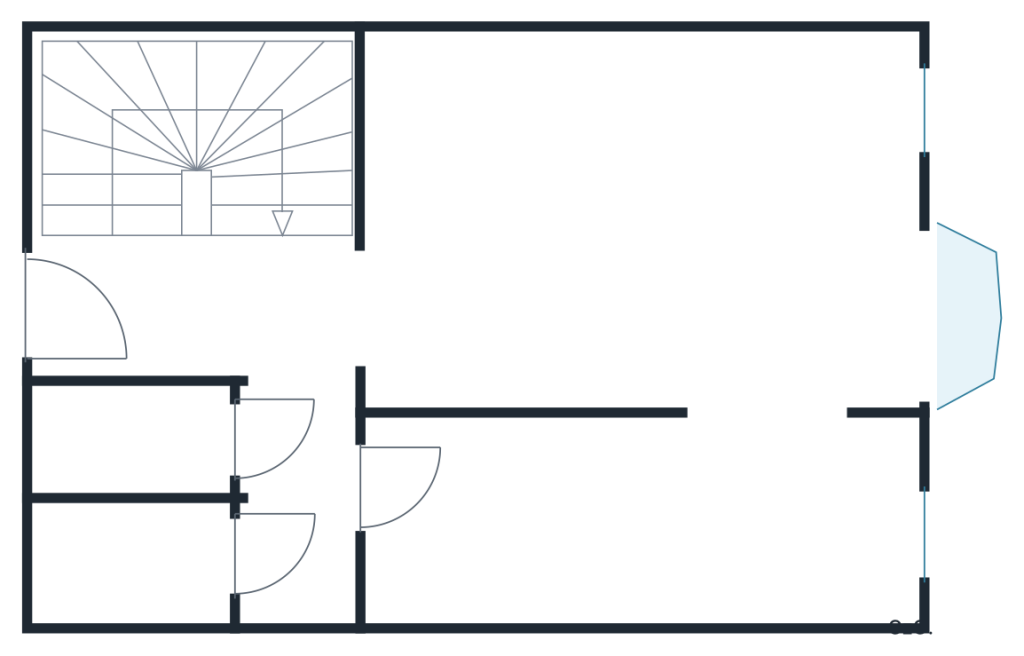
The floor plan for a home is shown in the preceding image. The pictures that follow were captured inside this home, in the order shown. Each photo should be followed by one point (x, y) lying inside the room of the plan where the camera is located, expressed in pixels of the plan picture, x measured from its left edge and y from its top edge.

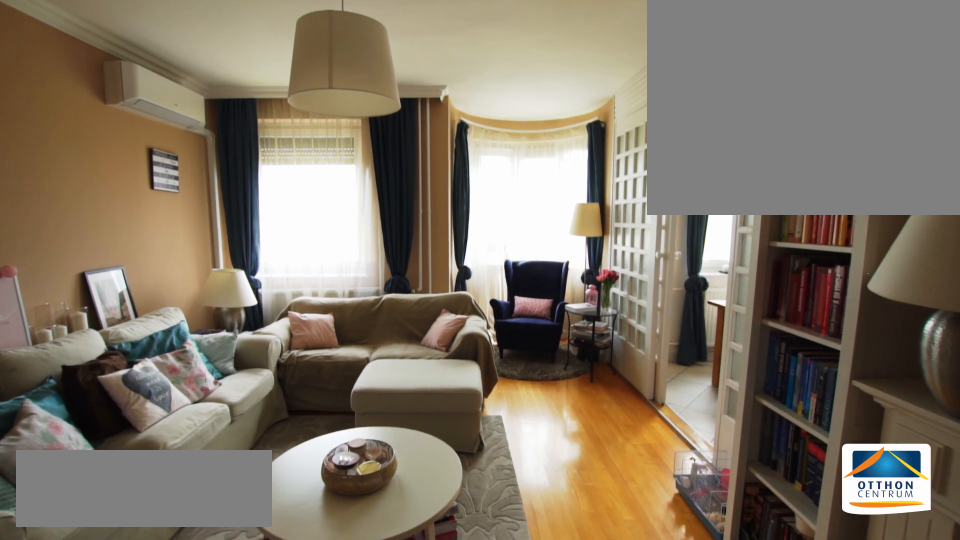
(652, 229)
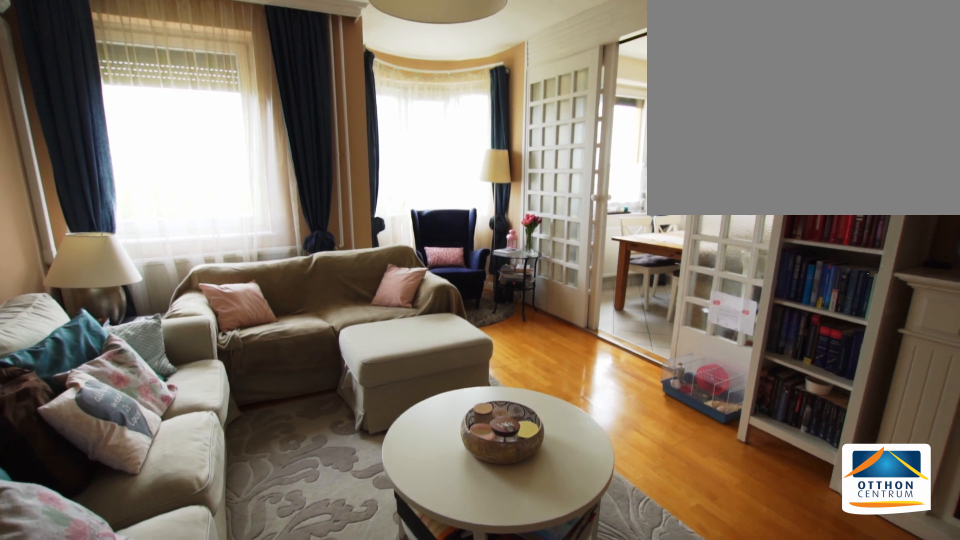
(652, 228)
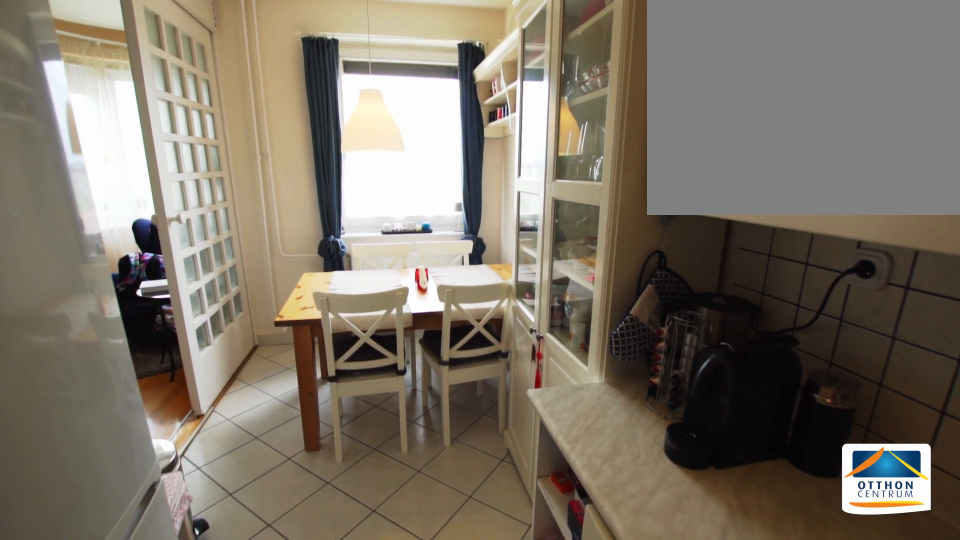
(652, 528)
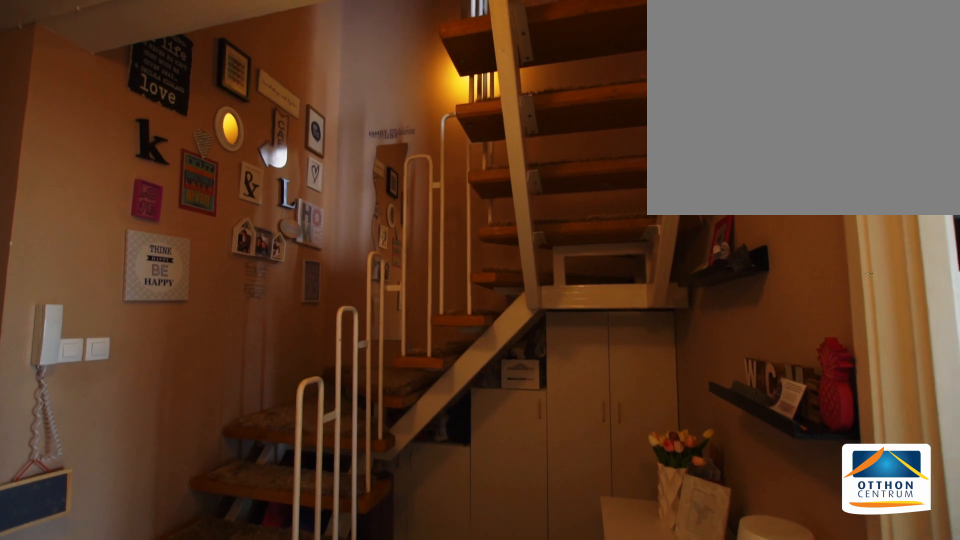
(294, 336)
